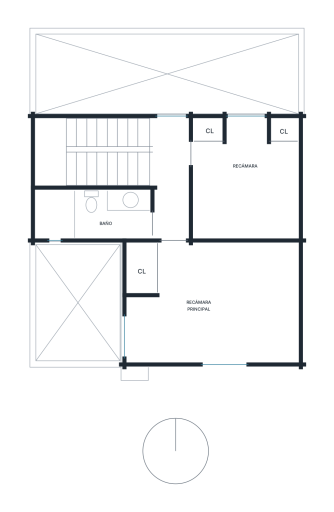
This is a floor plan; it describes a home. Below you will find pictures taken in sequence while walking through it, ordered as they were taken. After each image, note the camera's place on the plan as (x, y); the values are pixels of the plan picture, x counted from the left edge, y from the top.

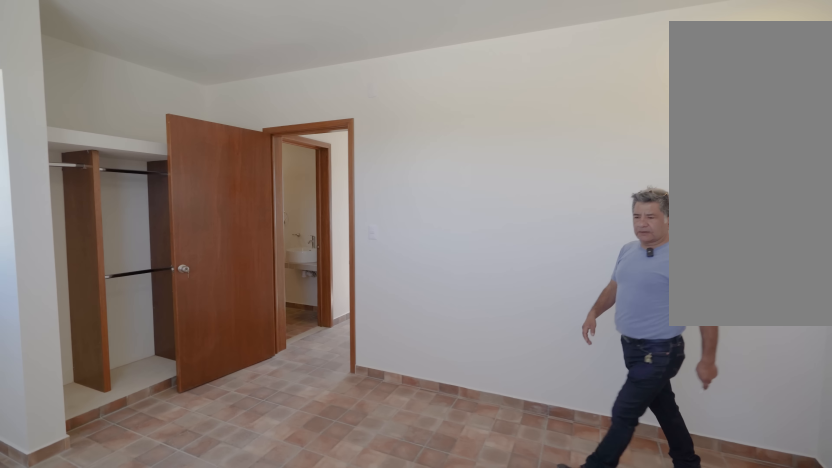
(234, 310)
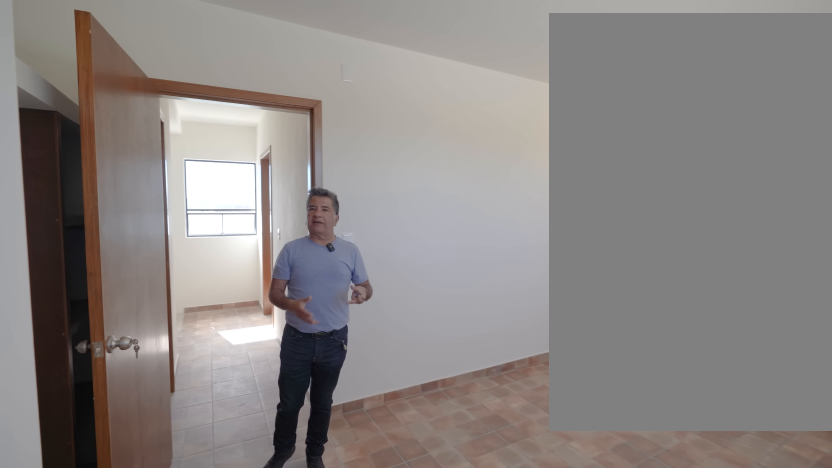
(197, 302)
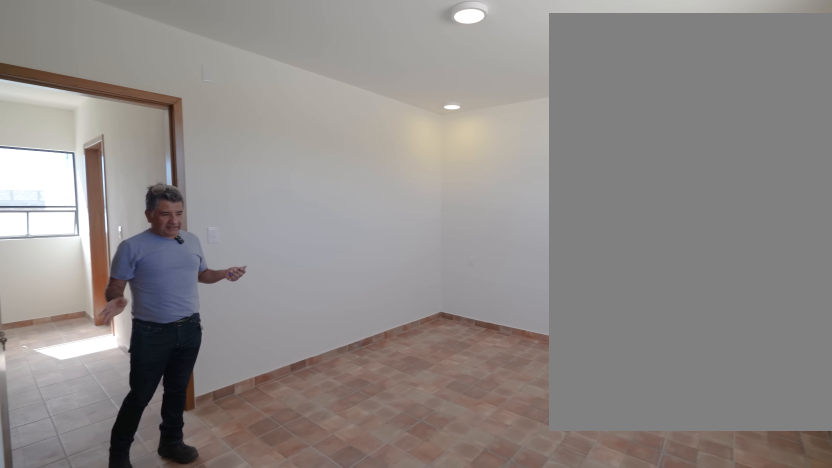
(181, 294)
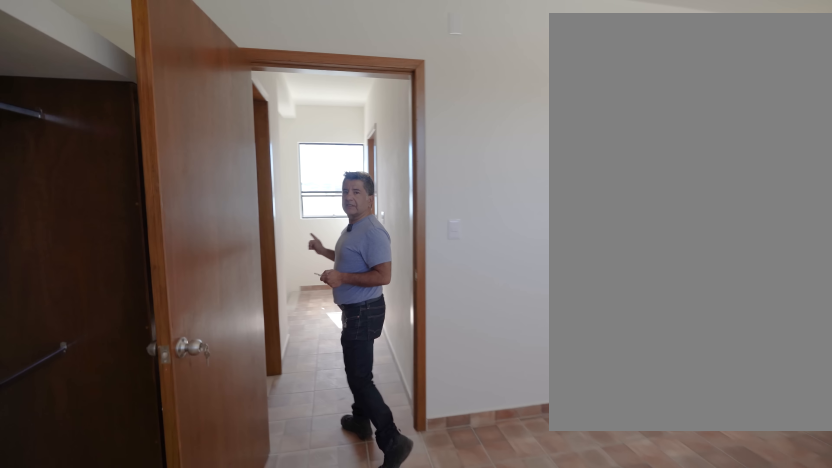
(175, 298)
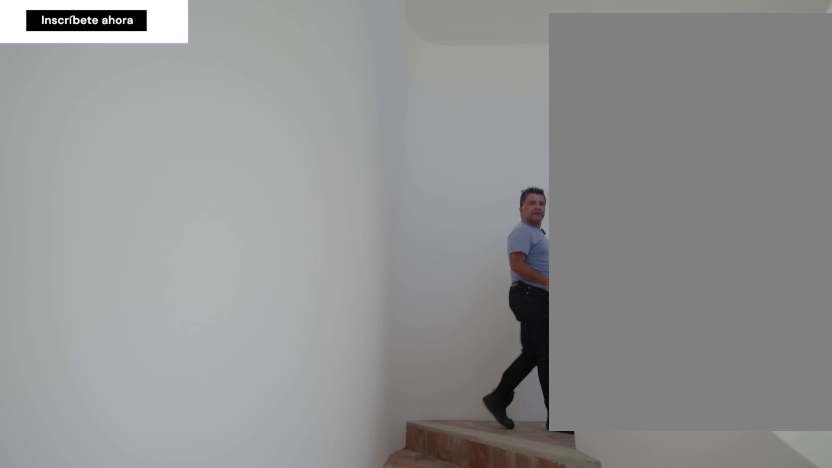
(144, 166)
